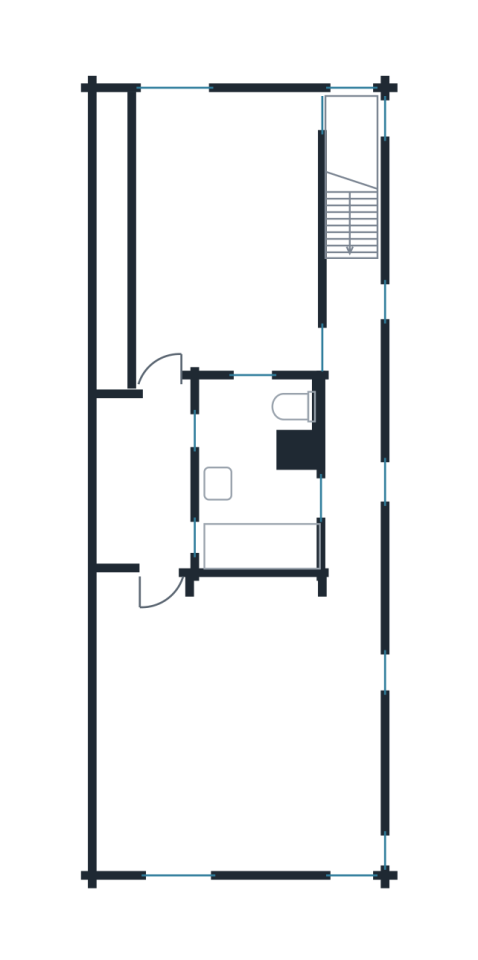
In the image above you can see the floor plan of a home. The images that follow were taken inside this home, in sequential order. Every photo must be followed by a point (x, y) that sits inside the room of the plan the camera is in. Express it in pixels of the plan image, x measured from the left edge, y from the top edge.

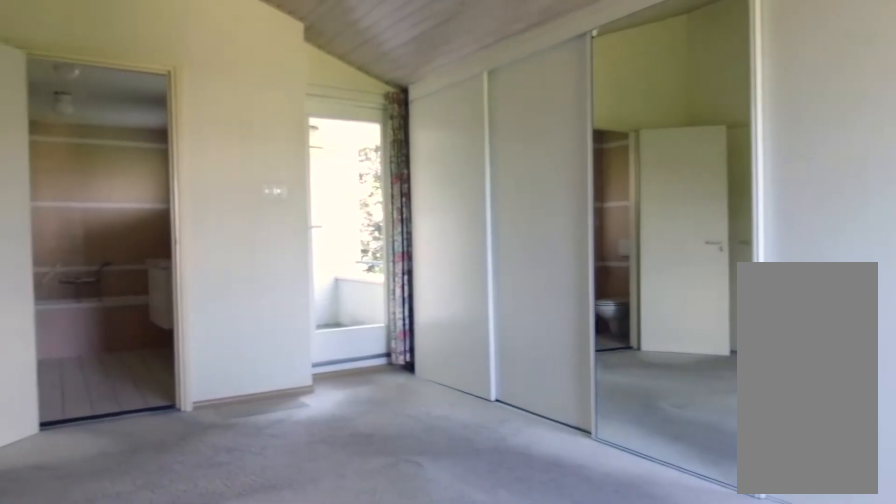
(208, 238)
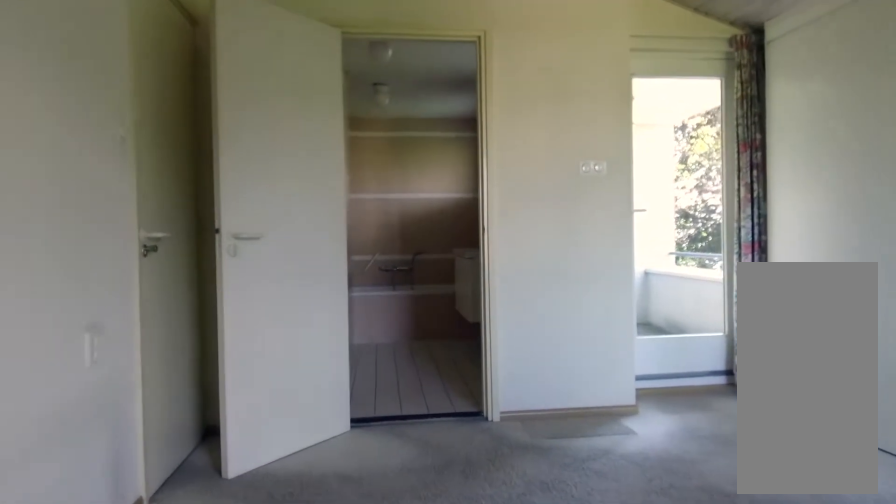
(208, 238)
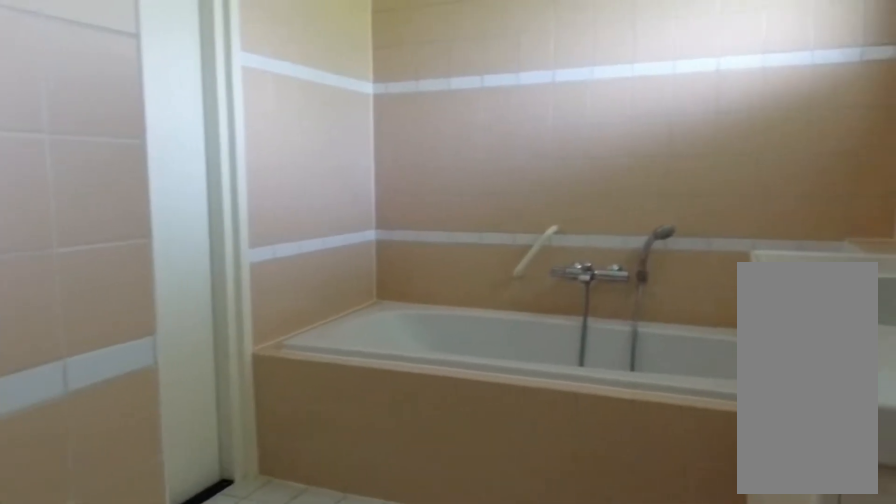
(257, 455)
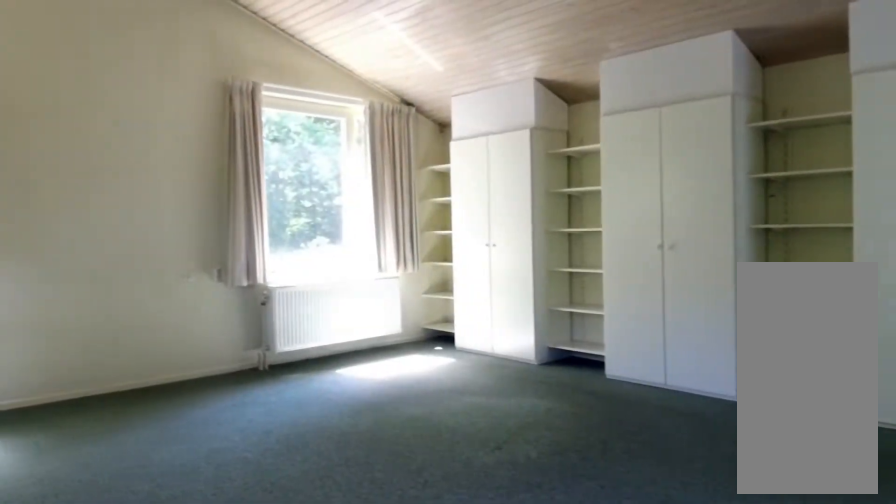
(240, 723)
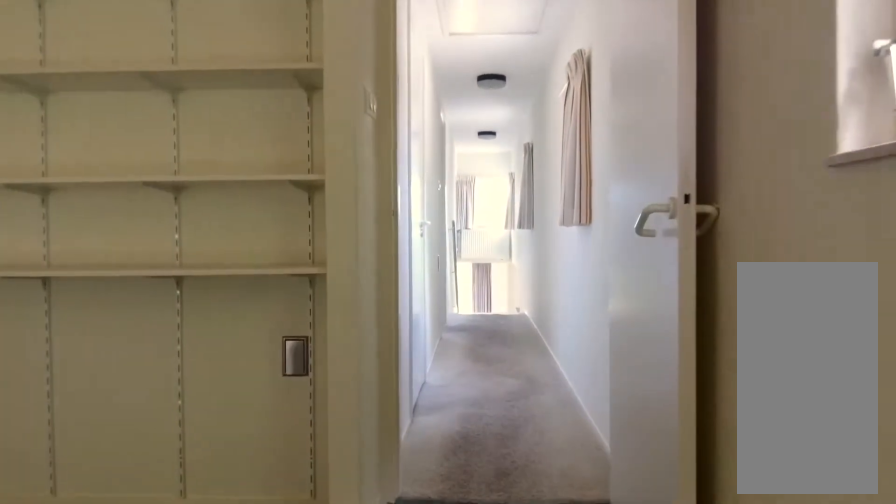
(240, 723)
